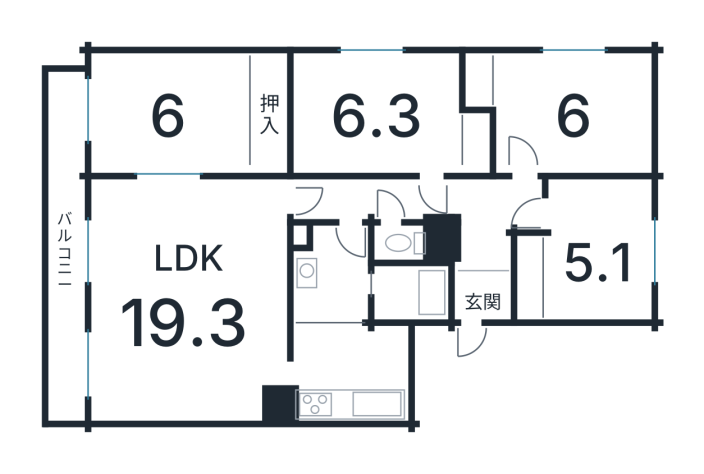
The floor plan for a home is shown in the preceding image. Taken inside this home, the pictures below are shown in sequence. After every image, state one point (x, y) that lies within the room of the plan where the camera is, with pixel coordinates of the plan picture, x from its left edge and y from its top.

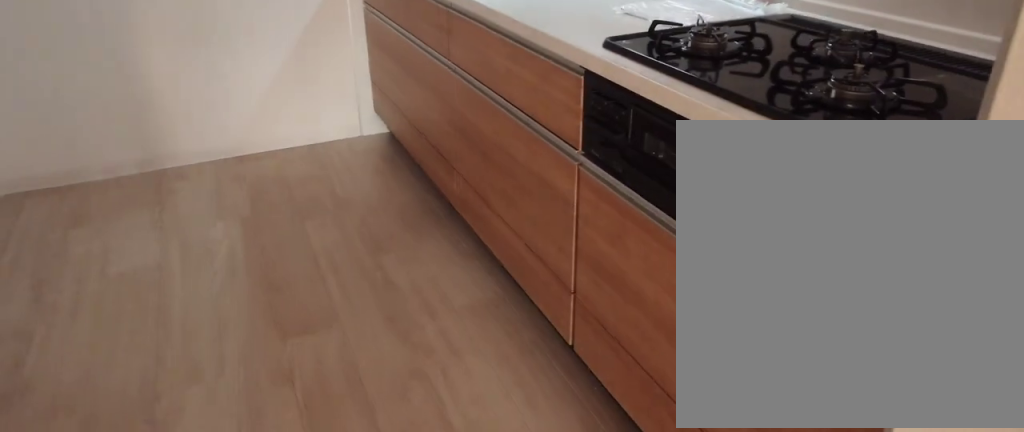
(340, 379)
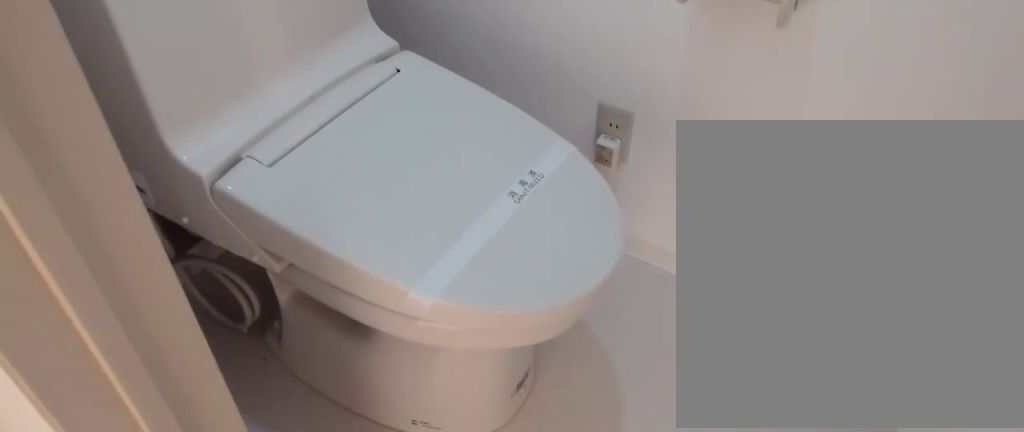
(400, 235)
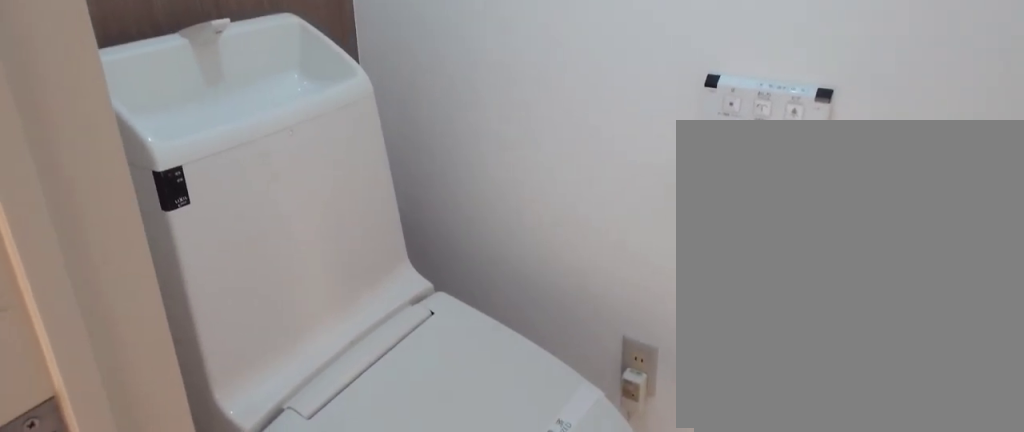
(400, 235)
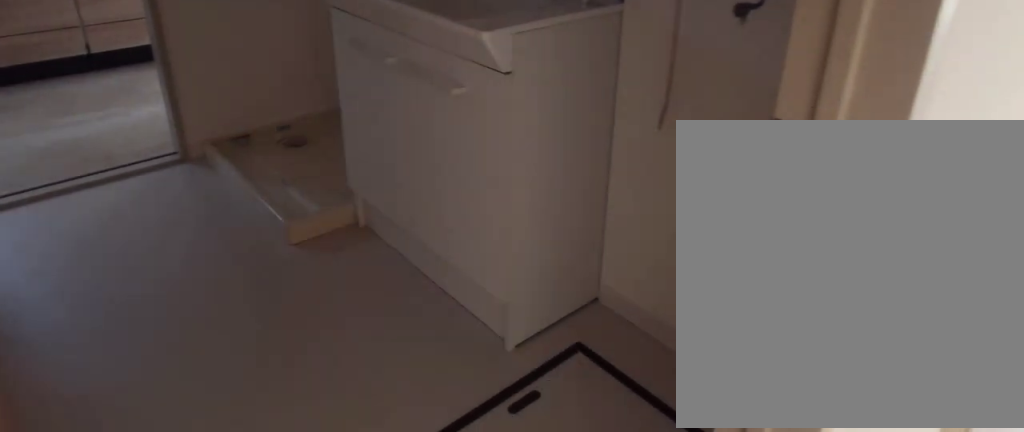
(330, 277)
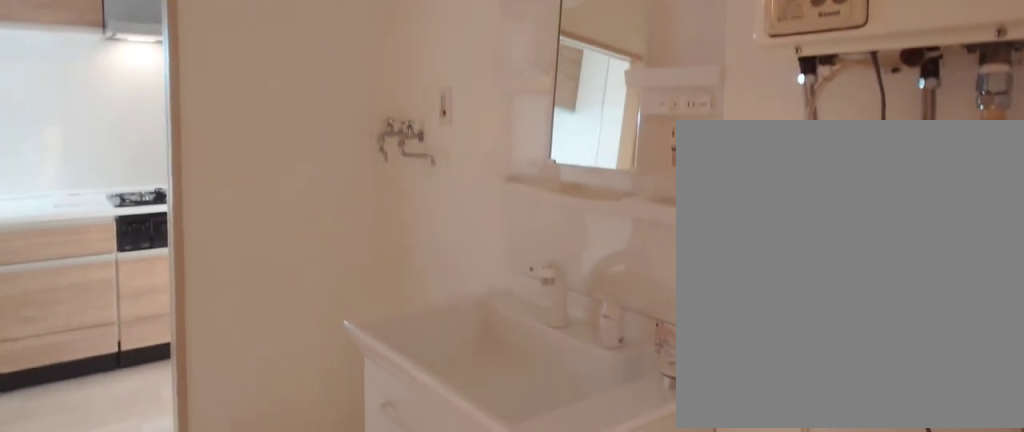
(330, 277)
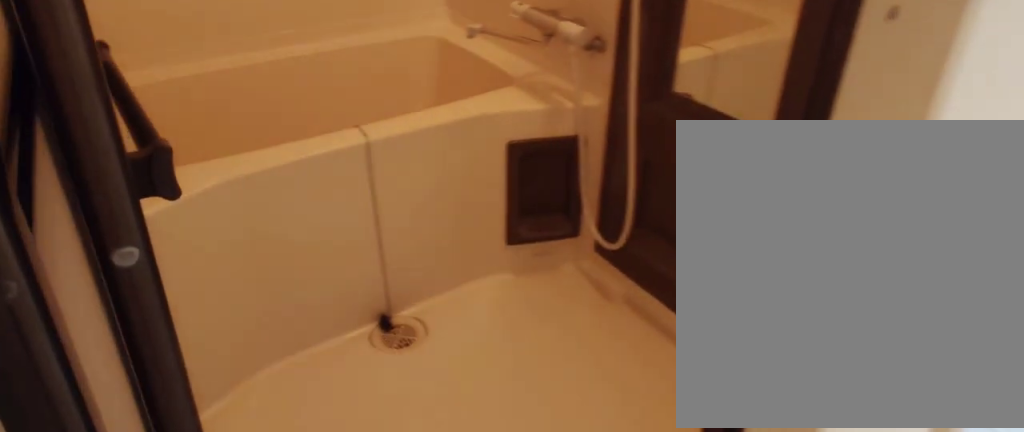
(403, 298)
